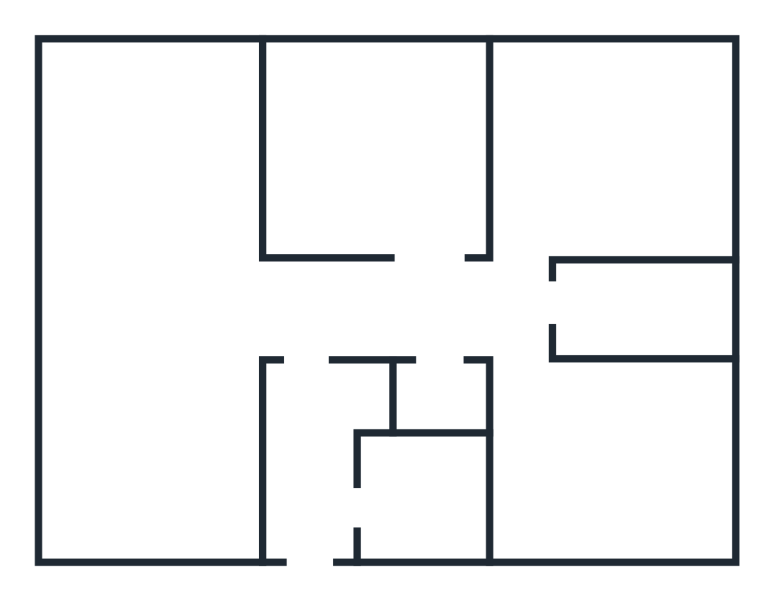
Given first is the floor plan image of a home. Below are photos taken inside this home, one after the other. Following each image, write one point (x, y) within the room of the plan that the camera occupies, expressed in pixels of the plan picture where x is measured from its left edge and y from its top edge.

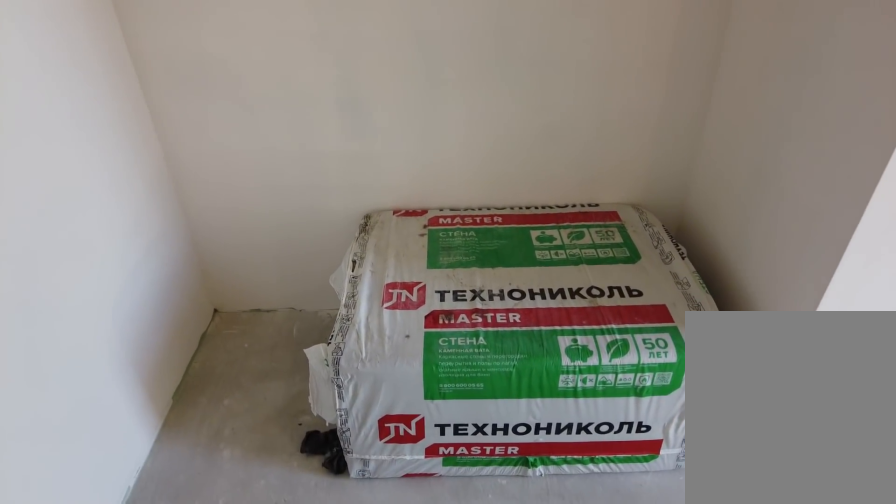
(303, 420)
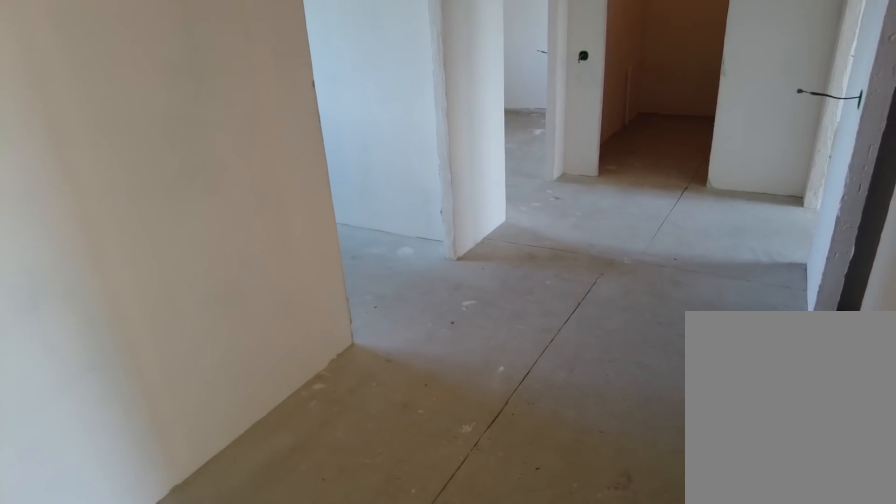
(310, 334)
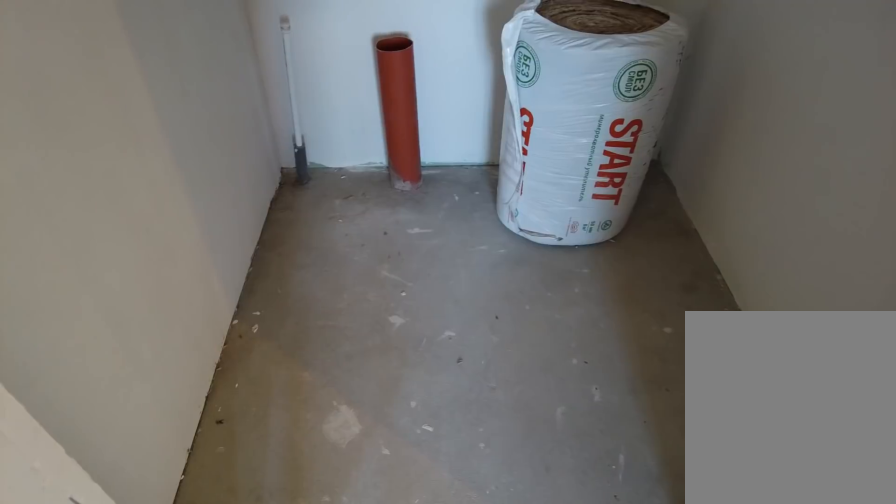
(451, 327)
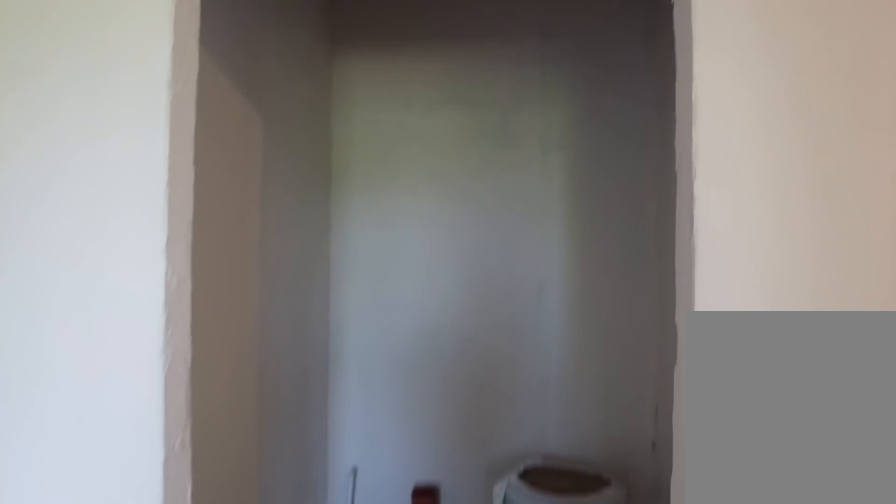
(451, 327)
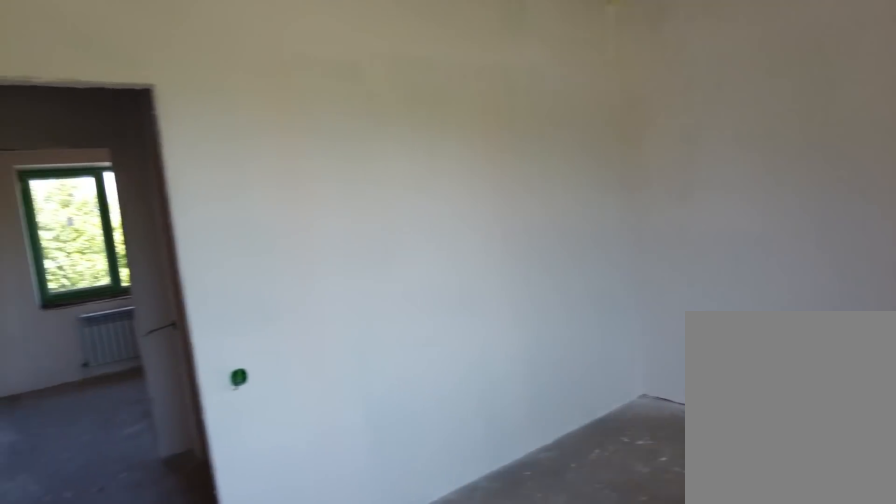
(560, 485)
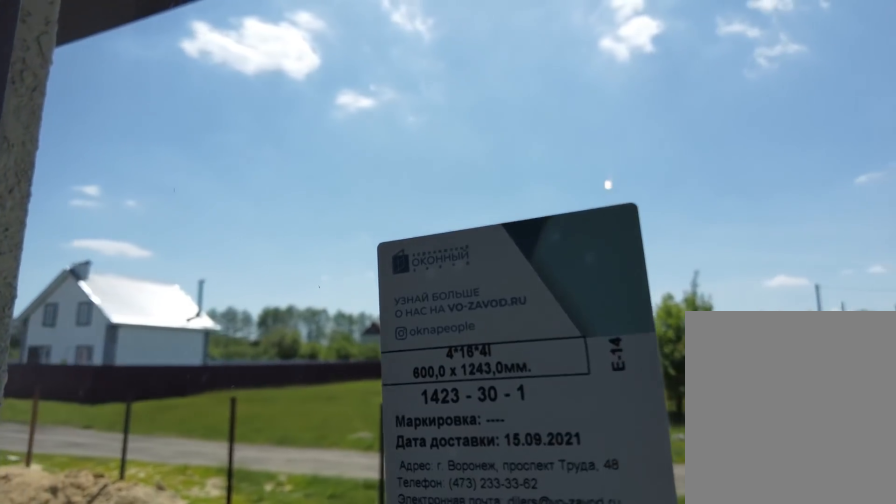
(560, 485)
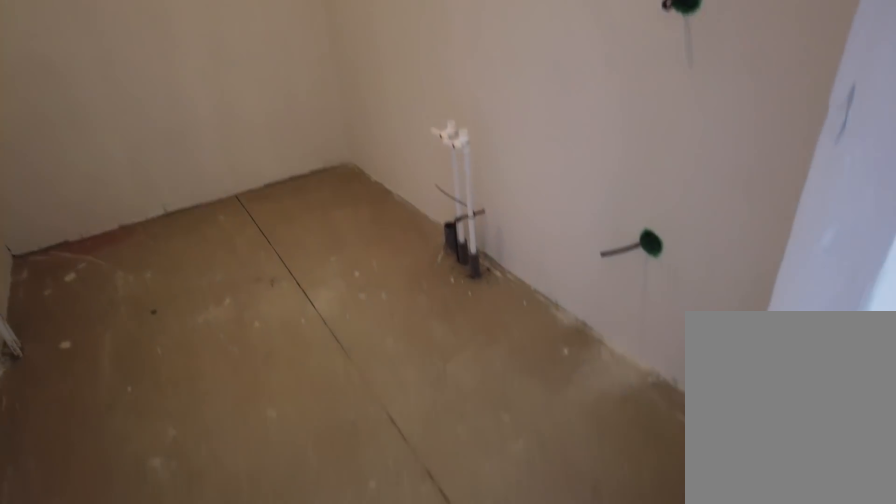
(520, 317)
